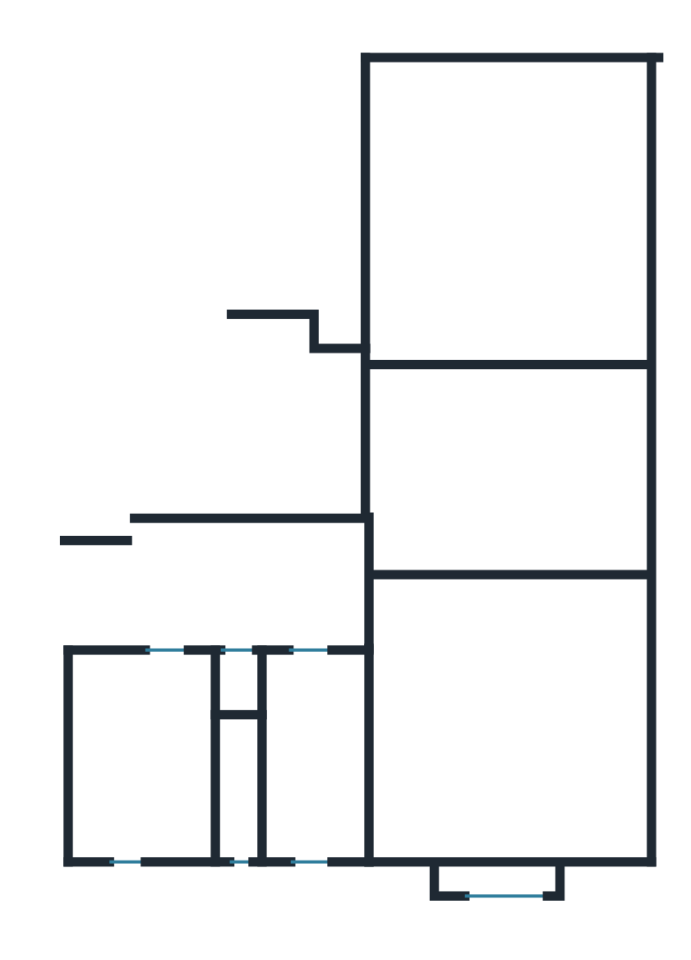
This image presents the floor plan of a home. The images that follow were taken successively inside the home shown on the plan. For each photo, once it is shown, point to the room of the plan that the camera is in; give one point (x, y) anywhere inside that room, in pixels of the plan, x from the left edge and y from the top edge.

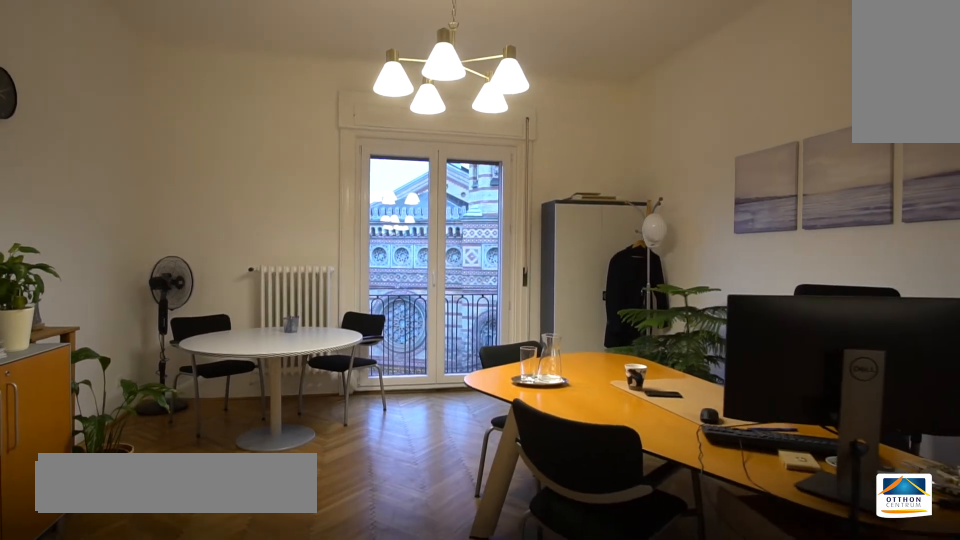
(510, 227)
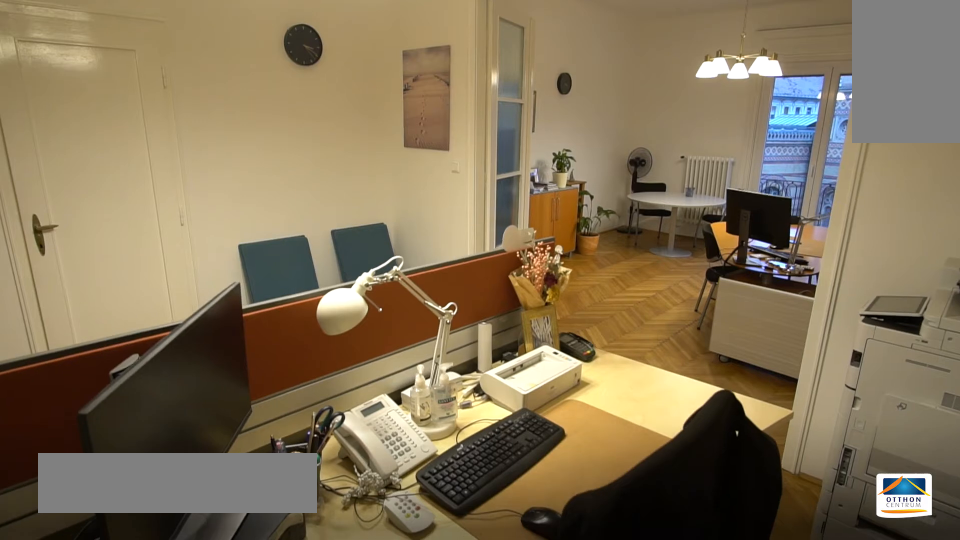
(506, 475)
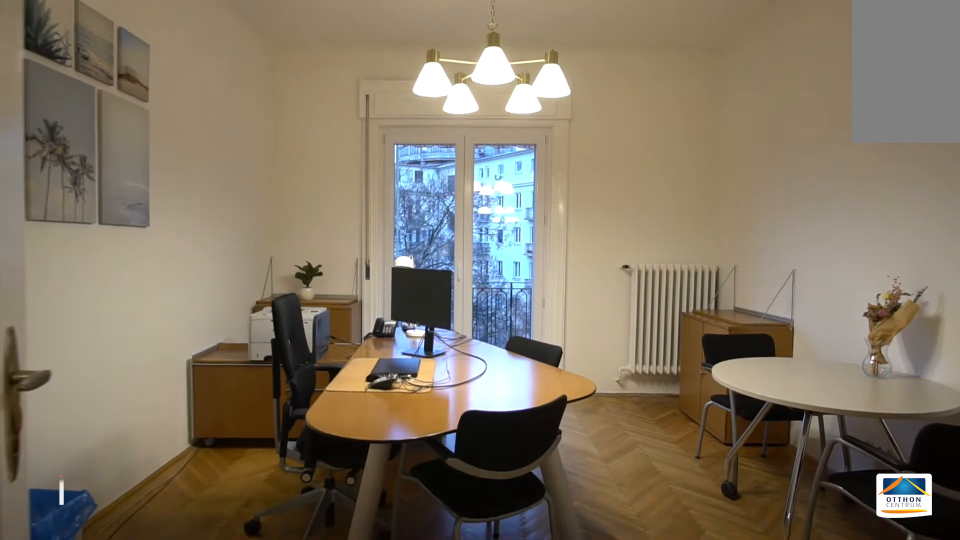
(517, 734)
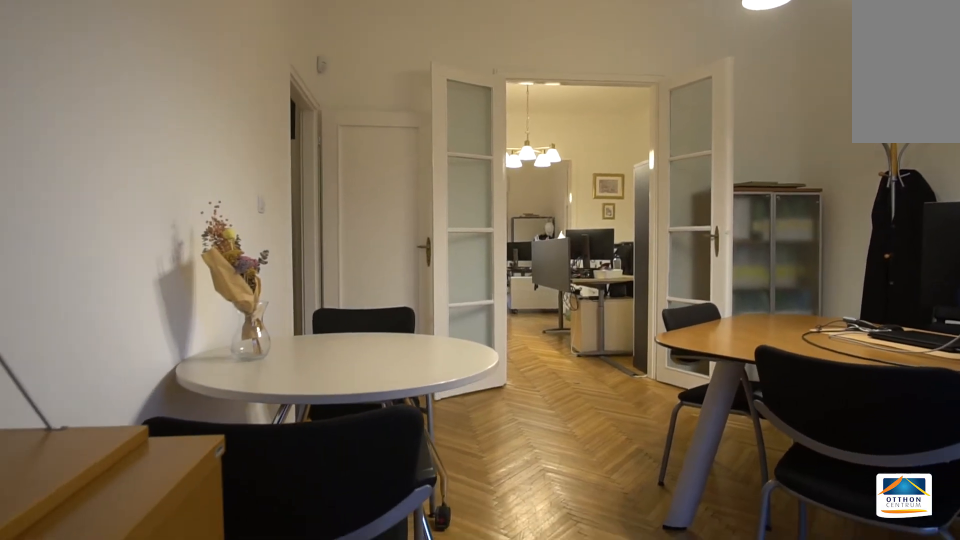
(517, 734)
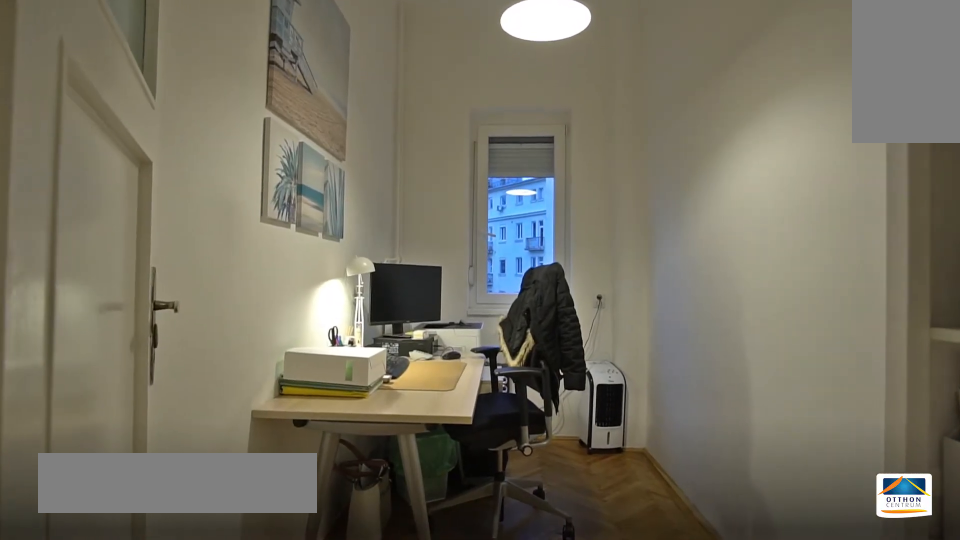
(317, 762)
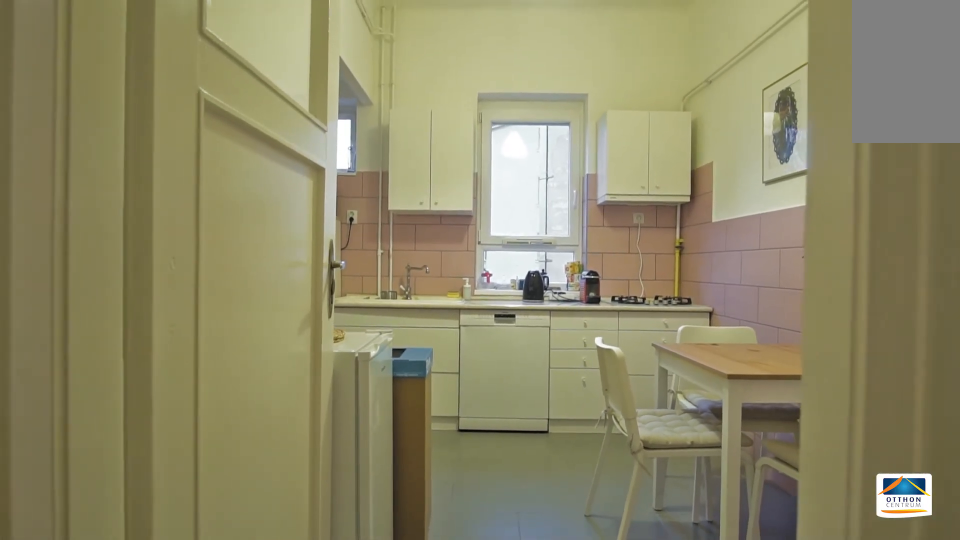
(146, 762)
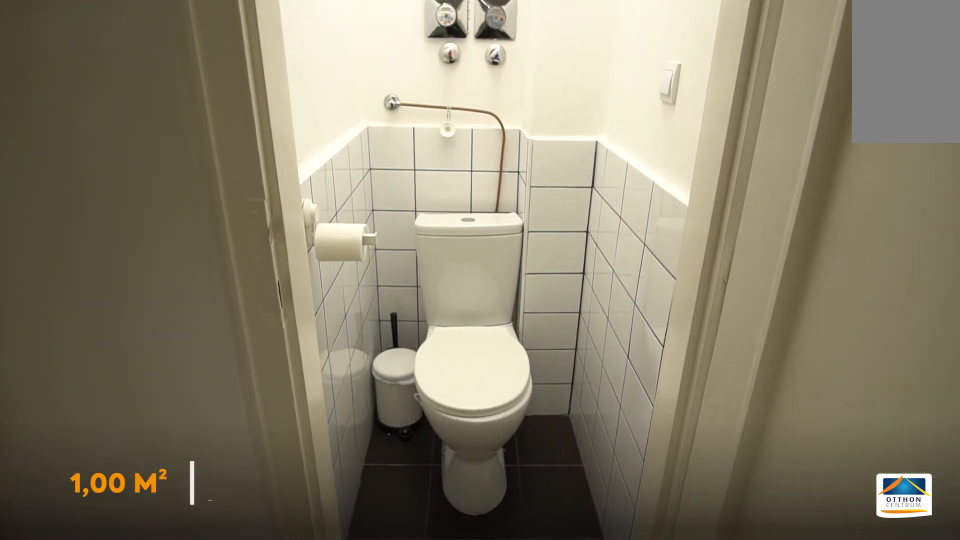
(236, 687)
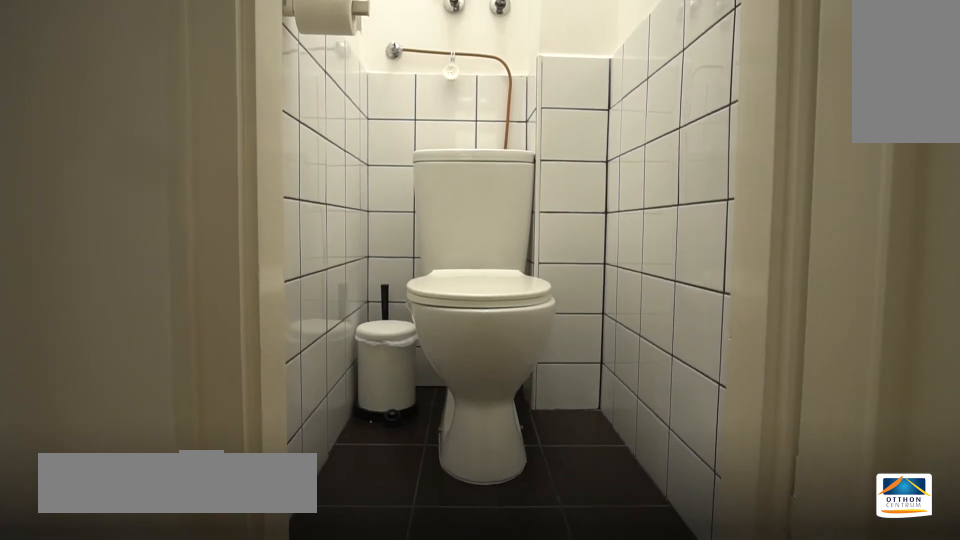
(236, 688)
